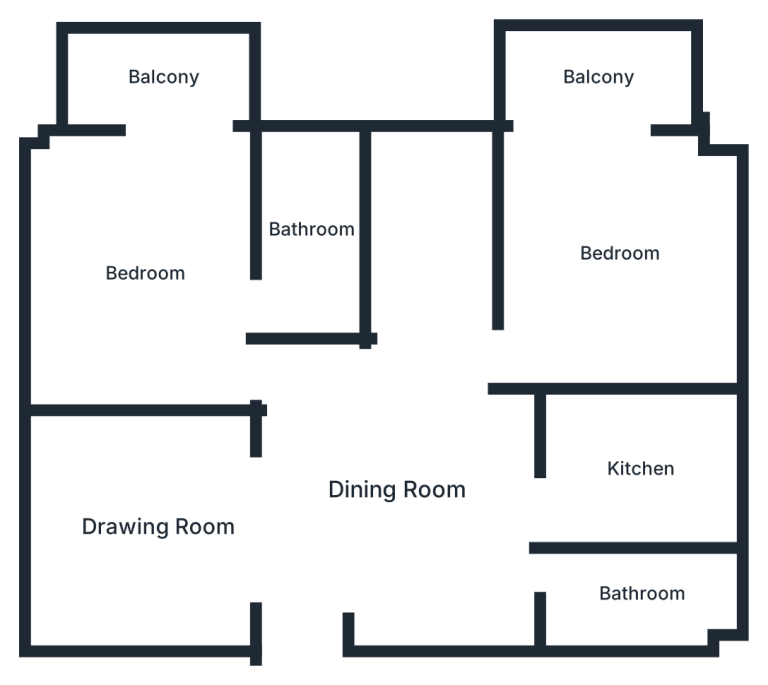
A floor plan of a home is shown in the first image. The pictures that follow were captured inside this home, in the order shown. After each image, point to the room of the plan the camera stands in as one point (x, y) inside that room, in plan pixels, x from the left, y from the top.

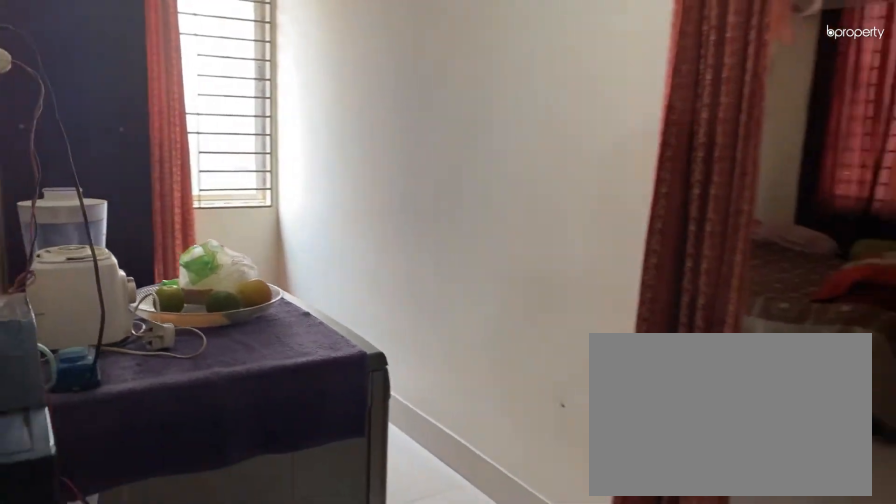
(398, 487)
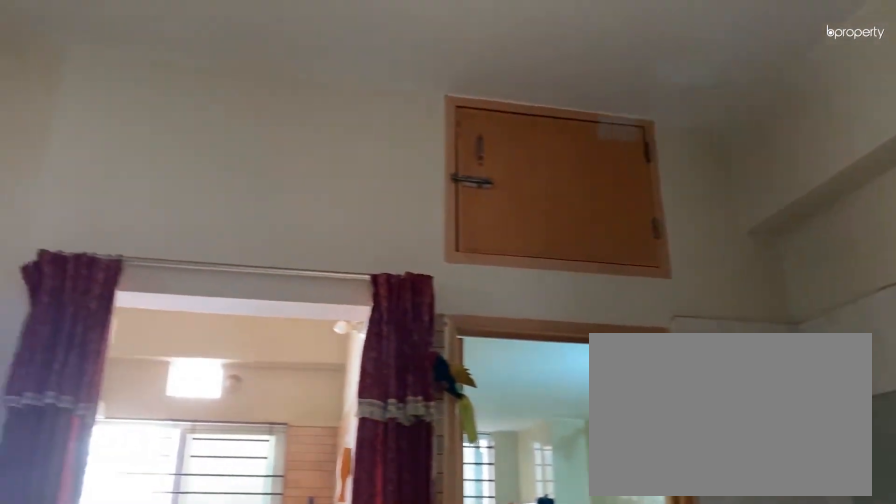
(394, 492)
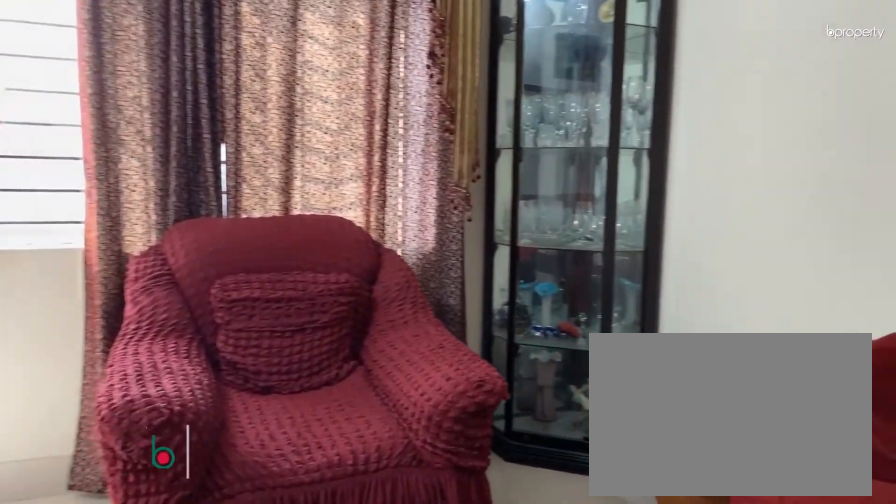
(154, 524)
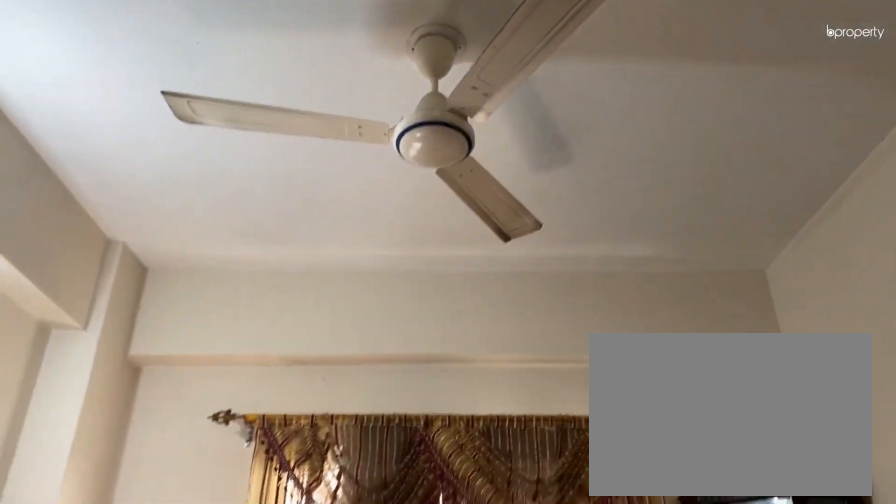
(154, 523)
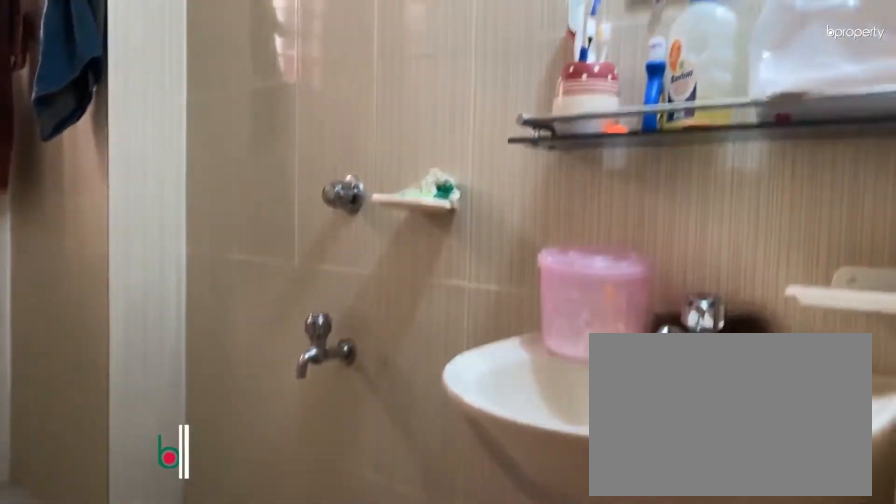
(641, 594)
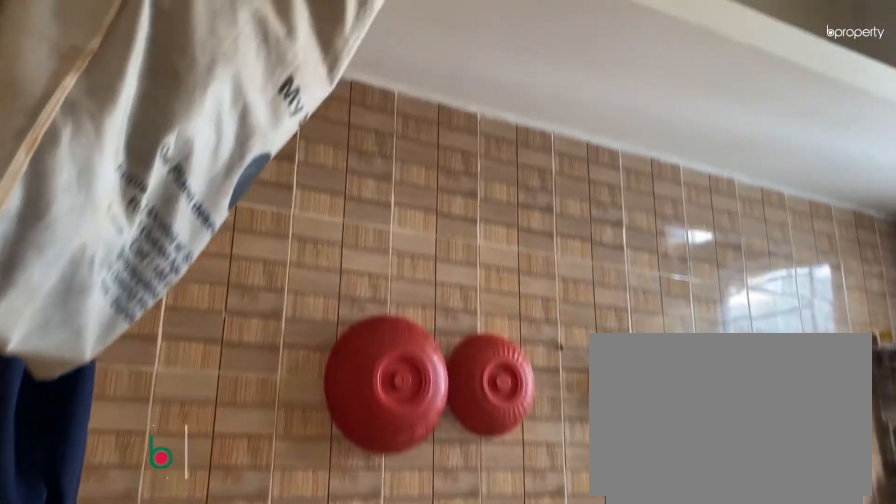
(641, 469)
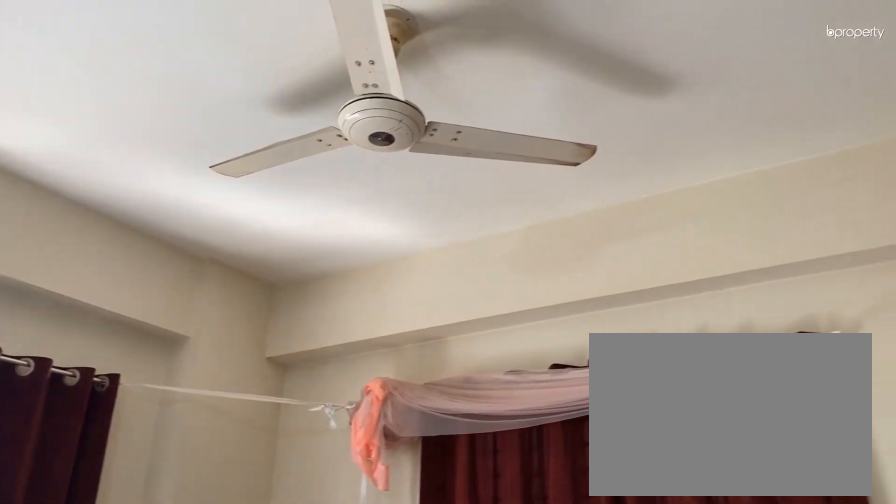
(618, 254)
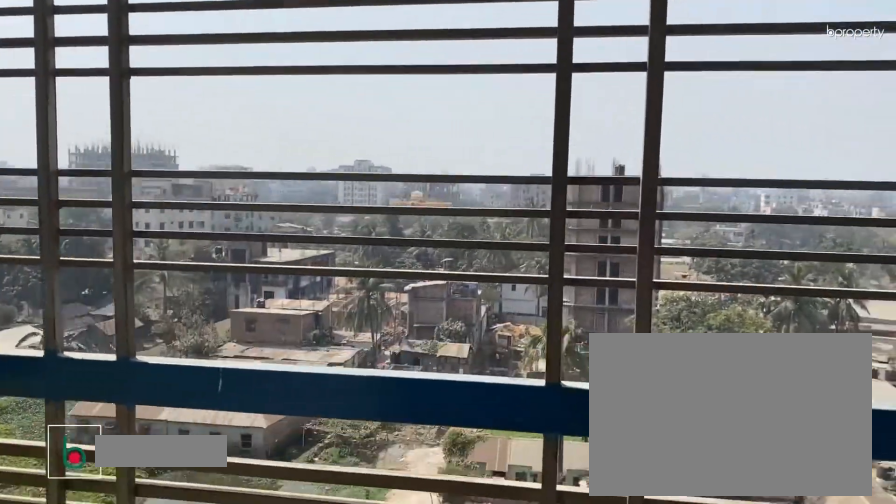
(601, 79)
